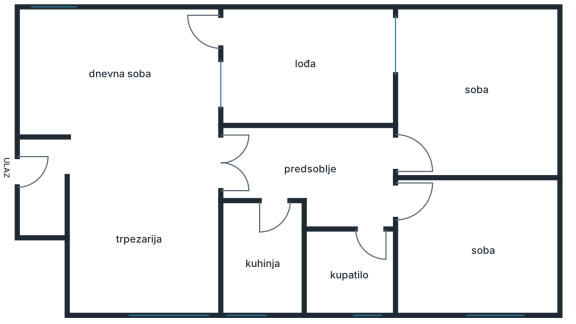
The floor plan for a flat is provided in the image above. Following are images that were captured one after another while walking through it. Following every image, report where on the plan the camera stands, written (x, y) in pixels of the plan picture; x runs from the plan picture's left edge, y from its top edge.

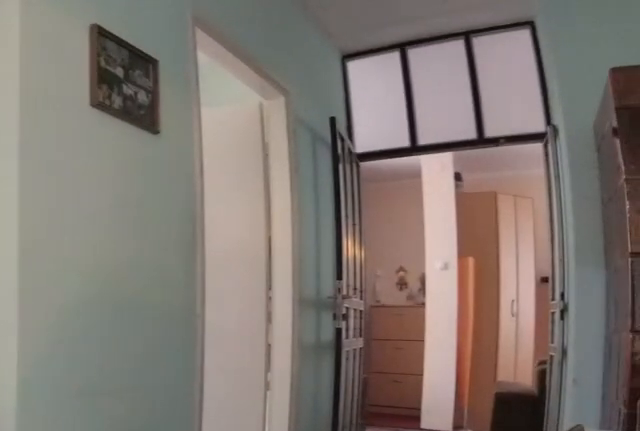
(356, 168)
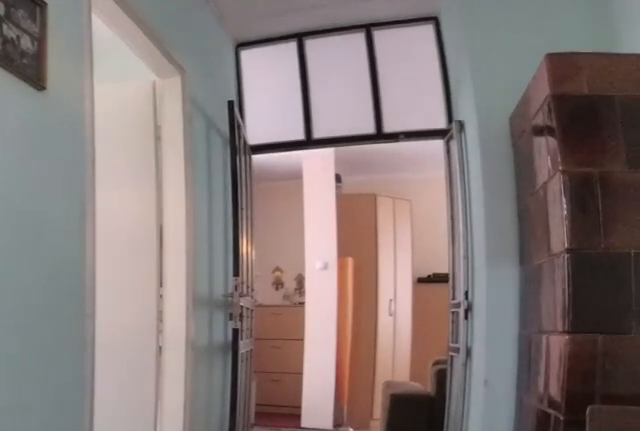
(343, 170)
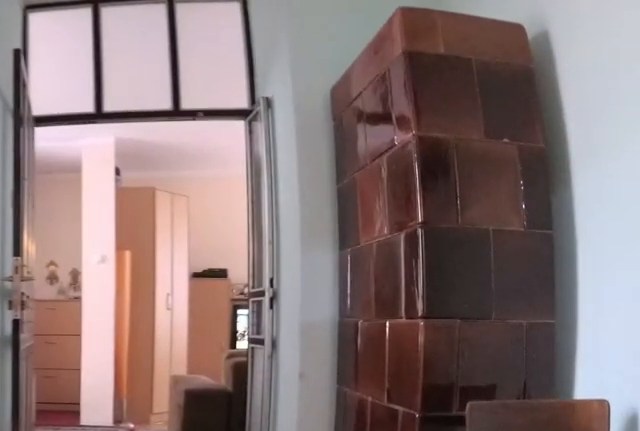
(323, 168)
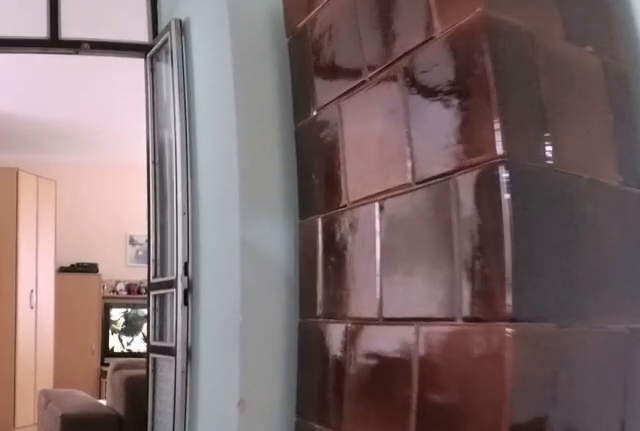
(294, 164)
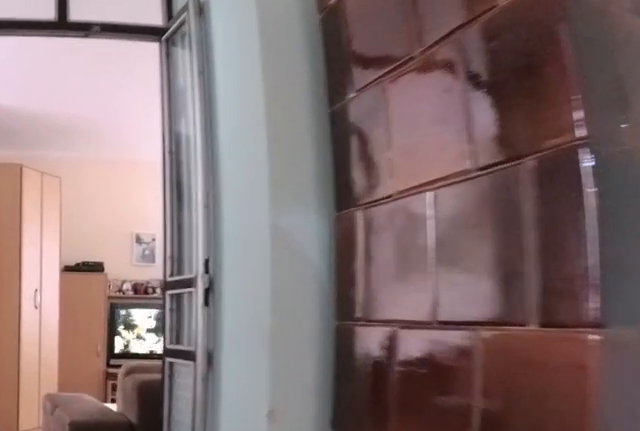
(289, 163)
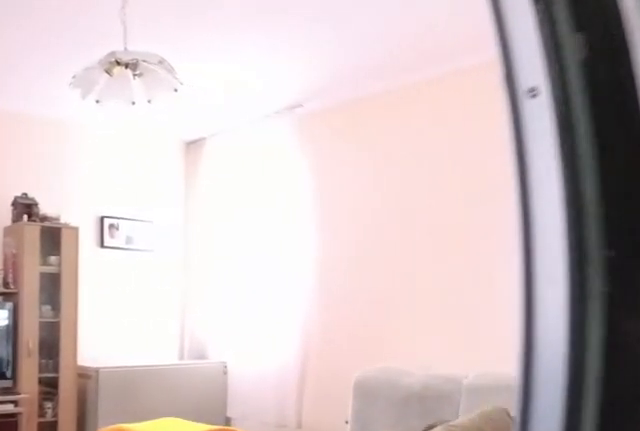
(220, 162)
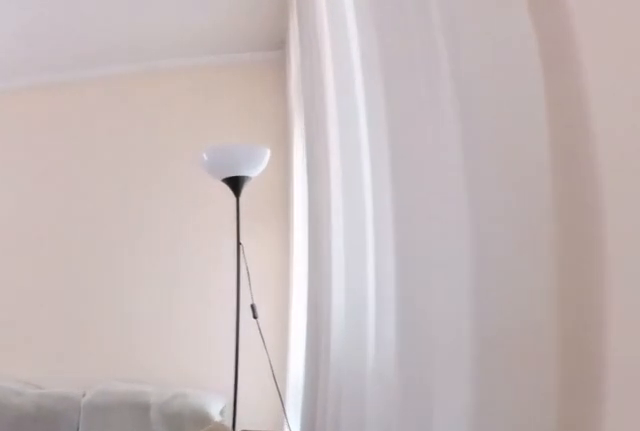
(210, 169)
